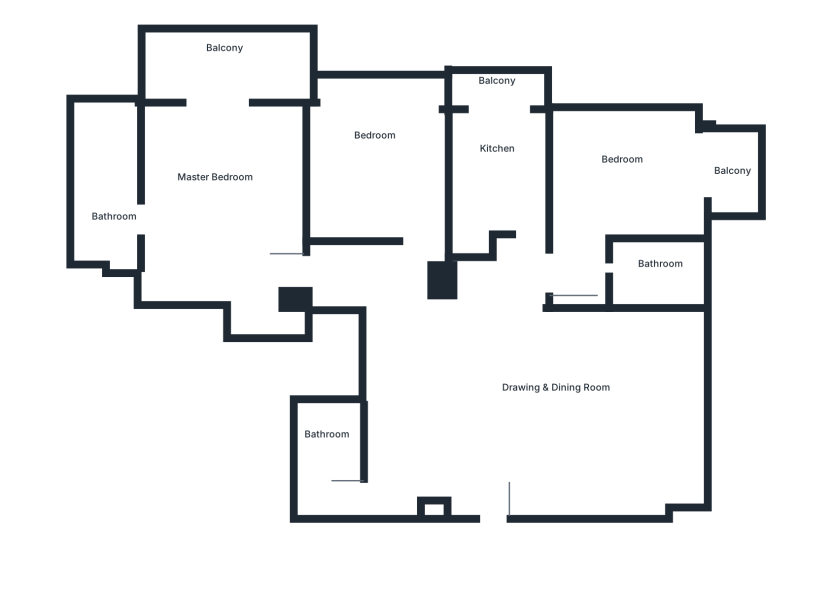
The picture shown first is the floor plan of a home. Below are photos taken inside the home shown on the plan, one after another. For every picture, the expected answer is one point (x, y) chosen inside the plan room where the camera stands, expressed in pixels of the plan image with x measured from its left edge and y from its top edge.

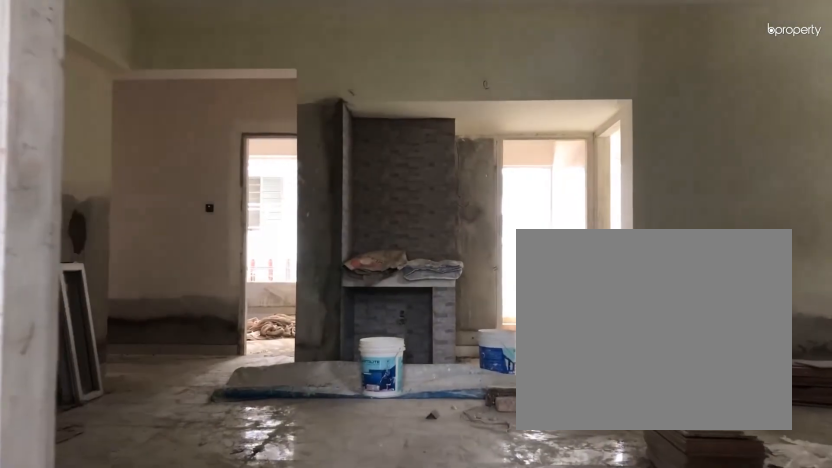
(494, 500)
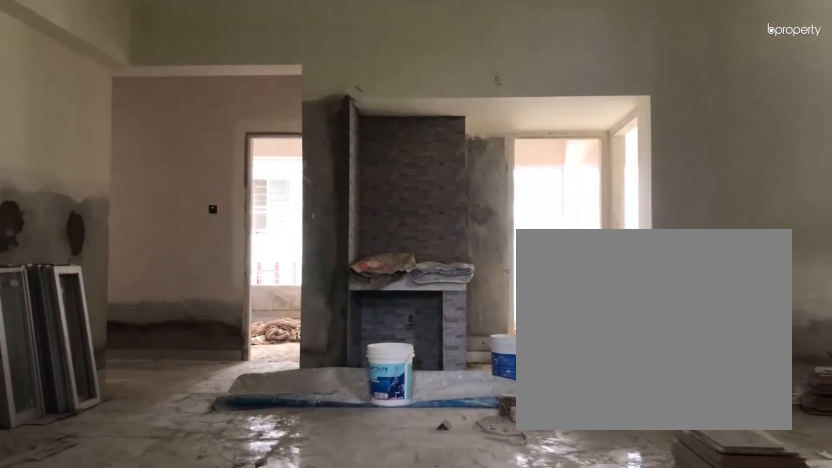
(494, 500)
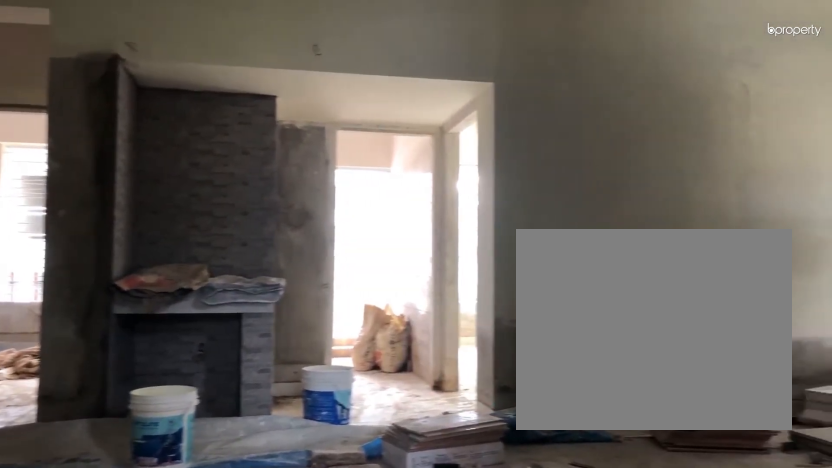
(508, 364)
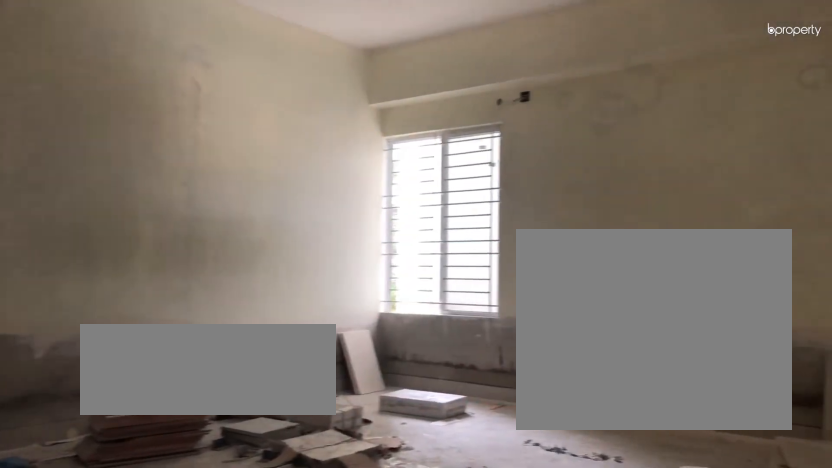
(508, 364)
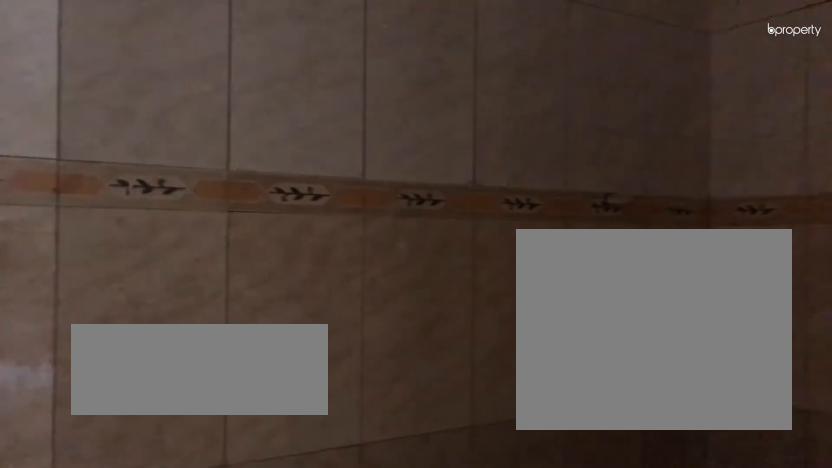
(330, 450)
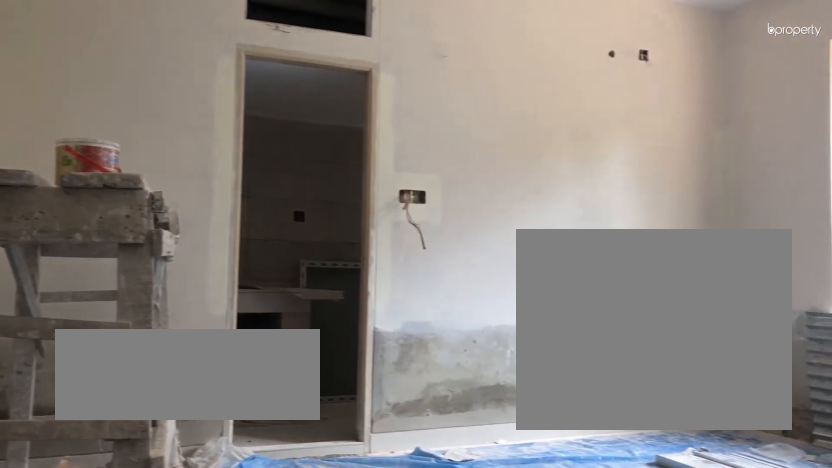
(230, 199)
